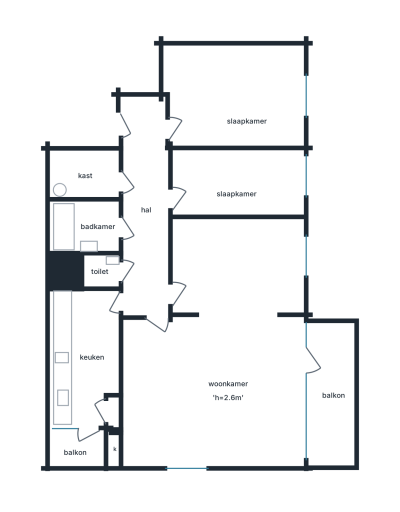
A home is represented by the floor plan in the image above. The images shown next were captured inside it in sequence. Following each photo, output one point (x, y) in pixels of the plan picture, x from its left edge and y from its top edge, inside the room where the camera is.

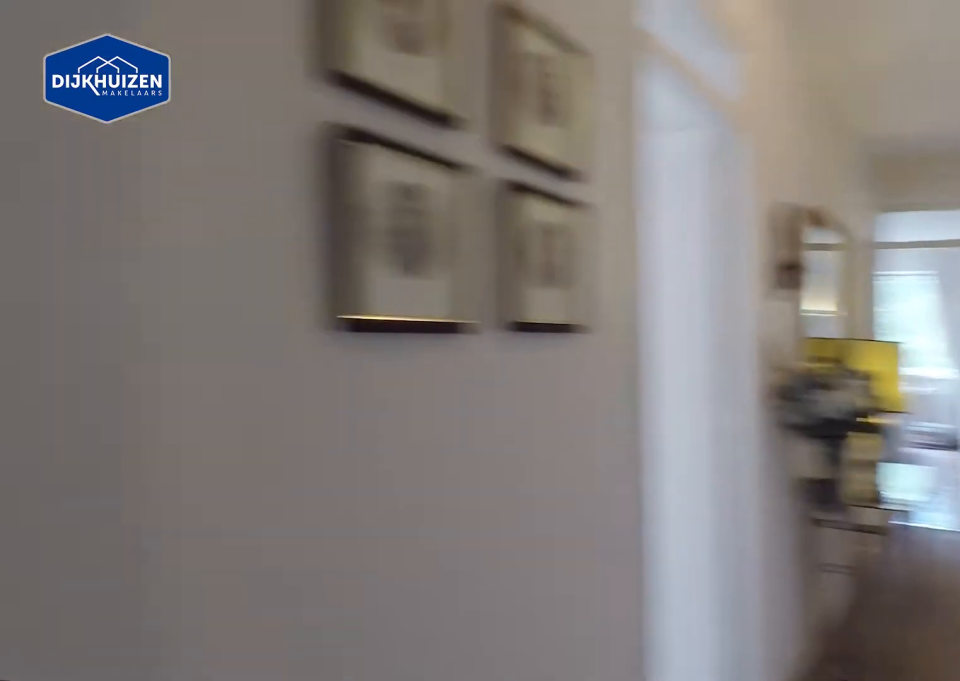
(146, 210)
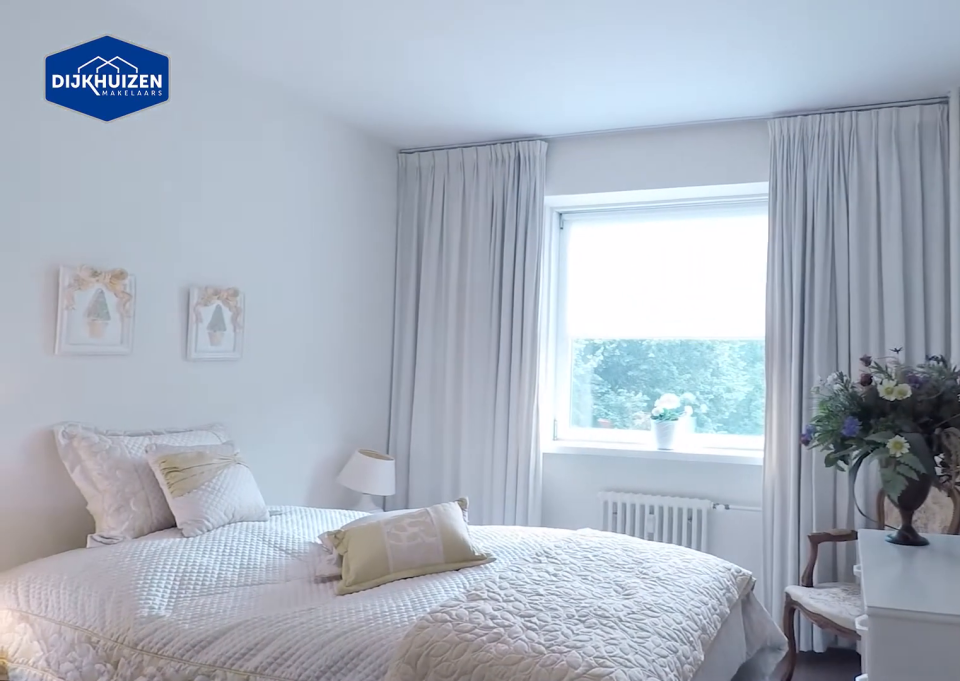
(234, 94)
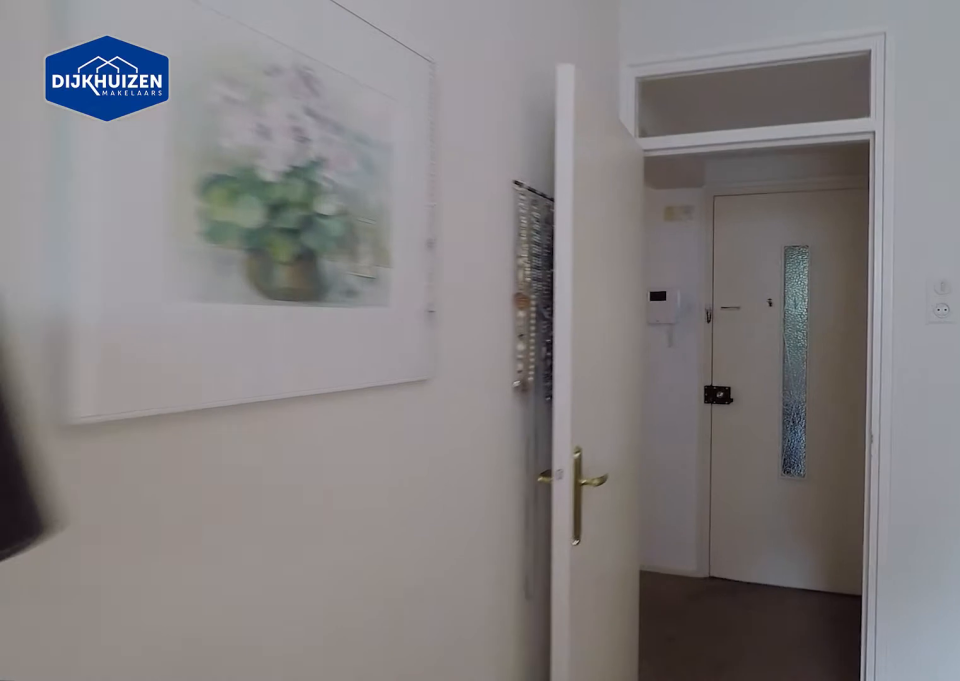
(234, 94)
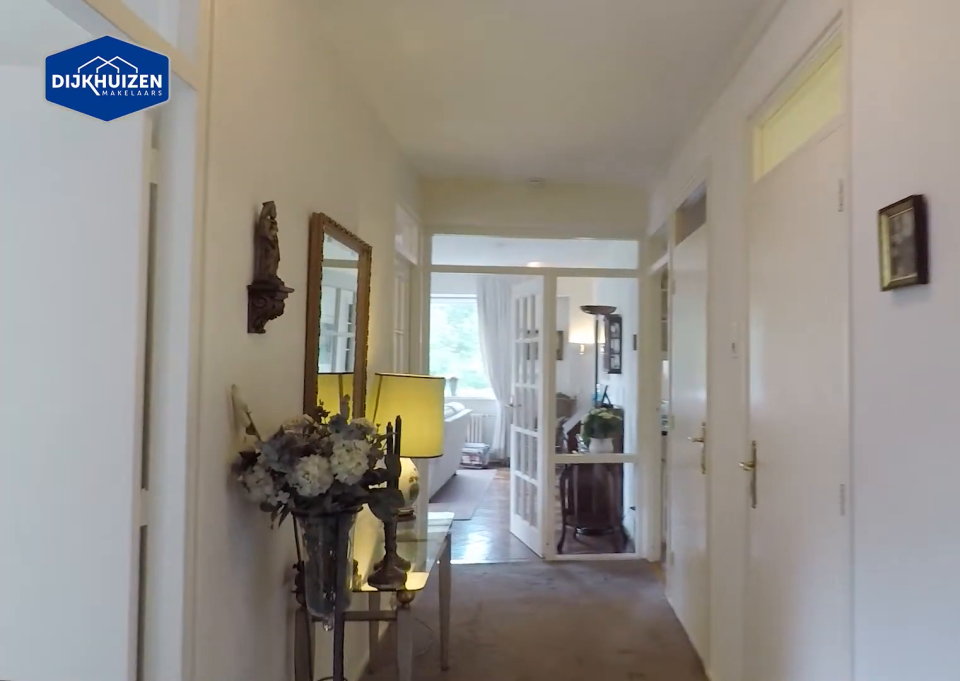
(146, 210)
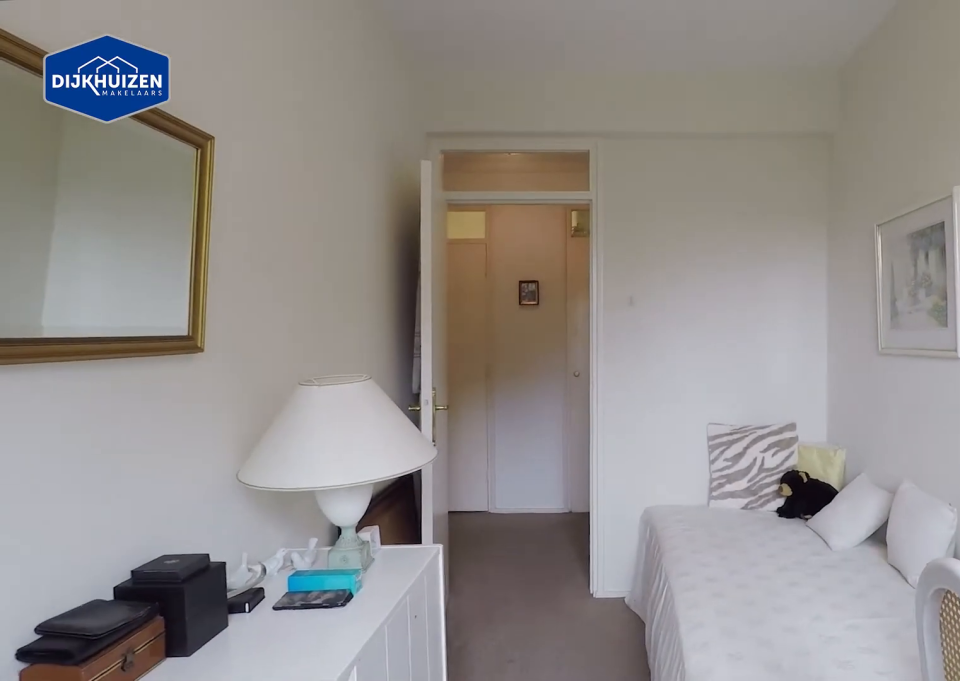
(237, 184)
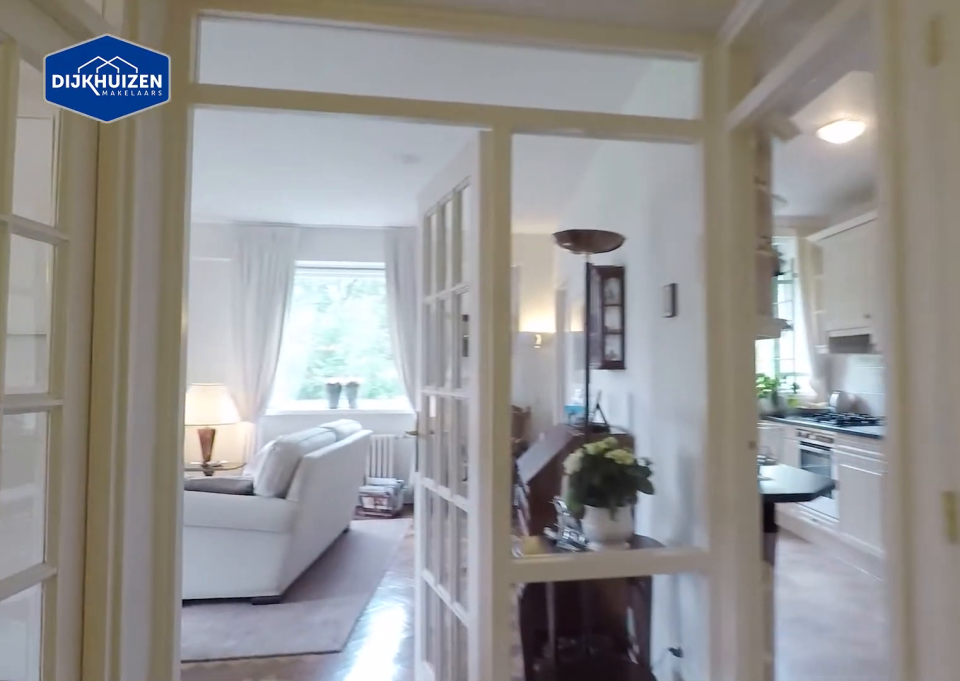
(146, 210)
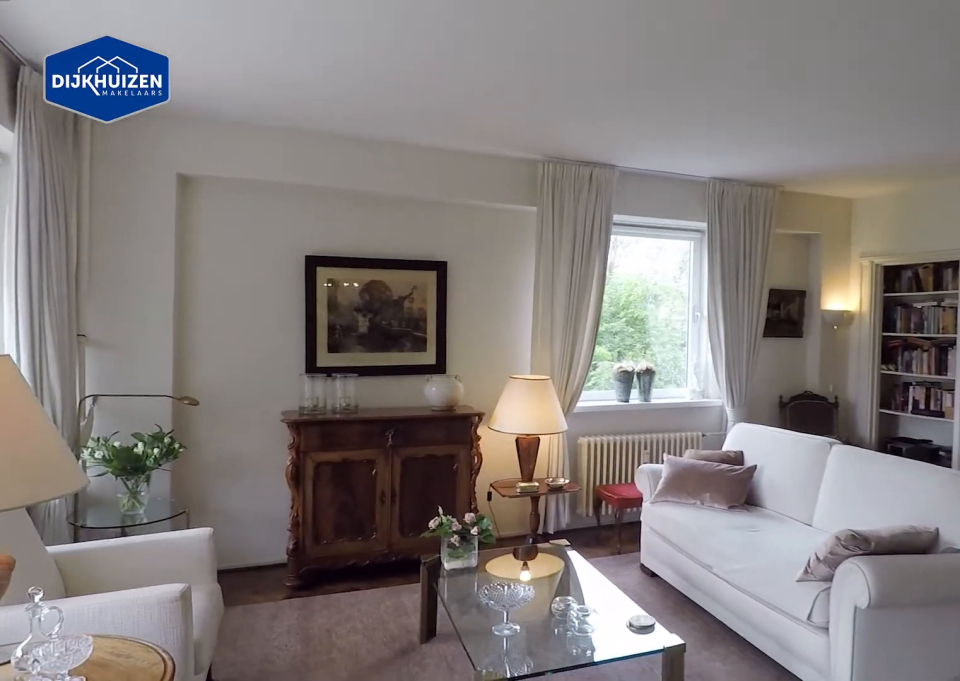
(219, 351)
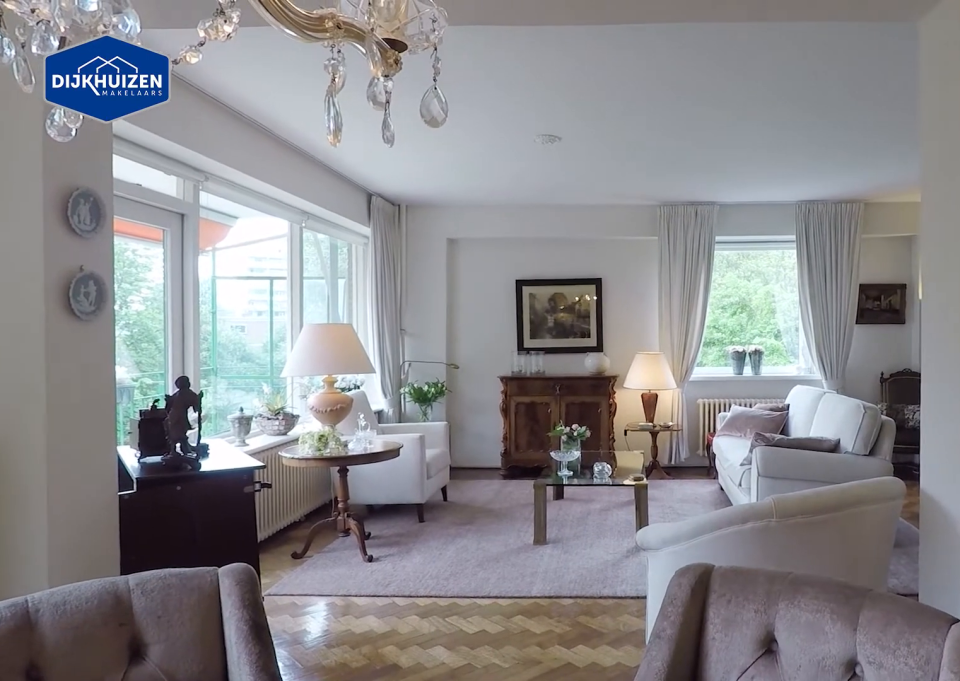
(219, 351)
